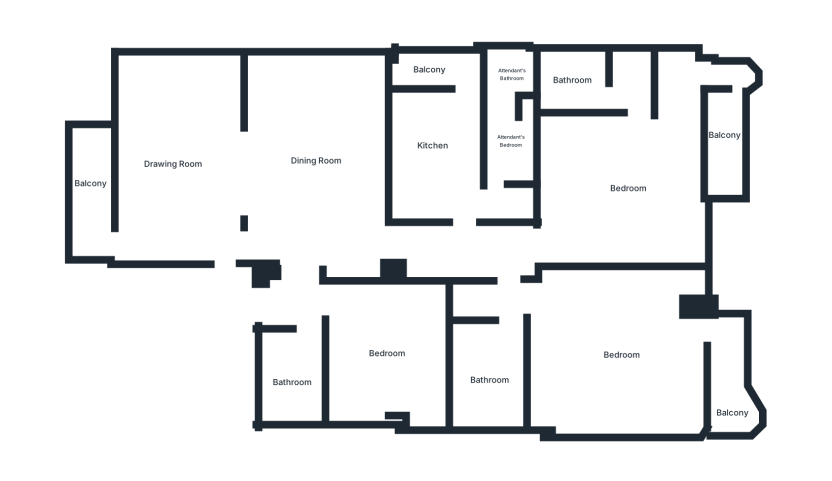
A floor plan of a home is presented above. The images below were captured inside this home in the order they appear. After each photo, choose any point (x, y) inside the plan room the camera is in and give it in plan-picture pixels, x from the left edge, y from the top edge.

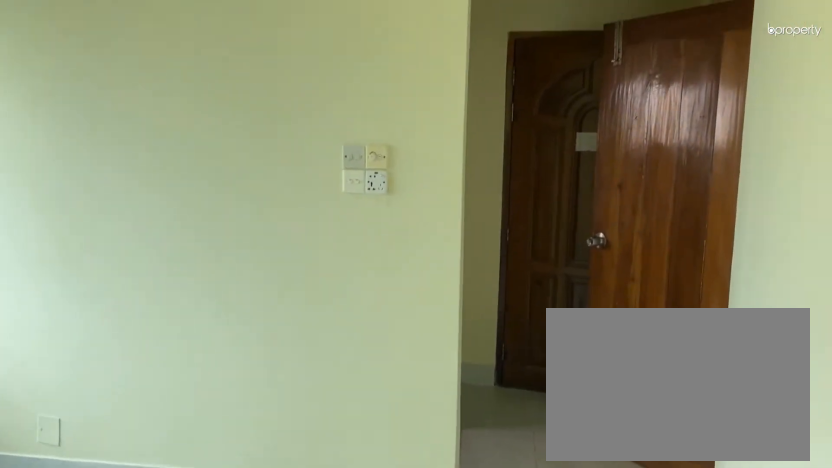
(386, 353)
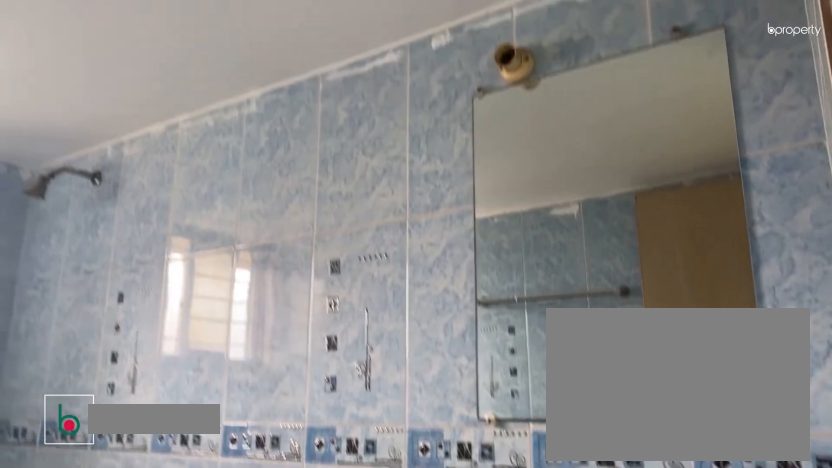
(296, 375)
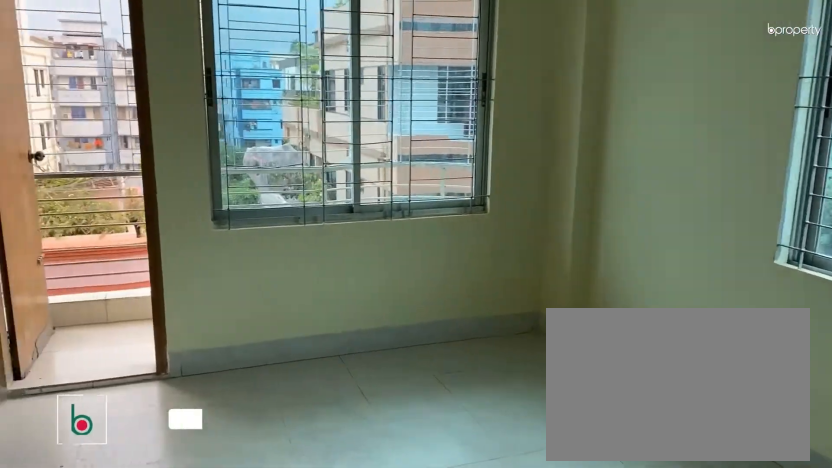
(615, 356)
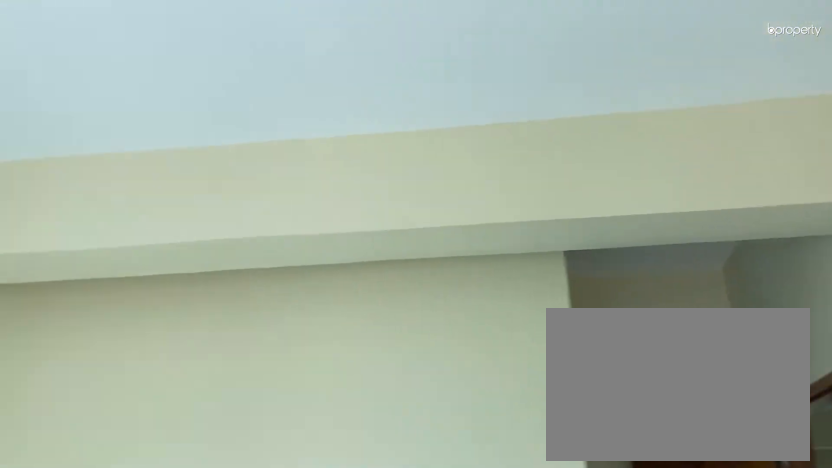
(615, 356)
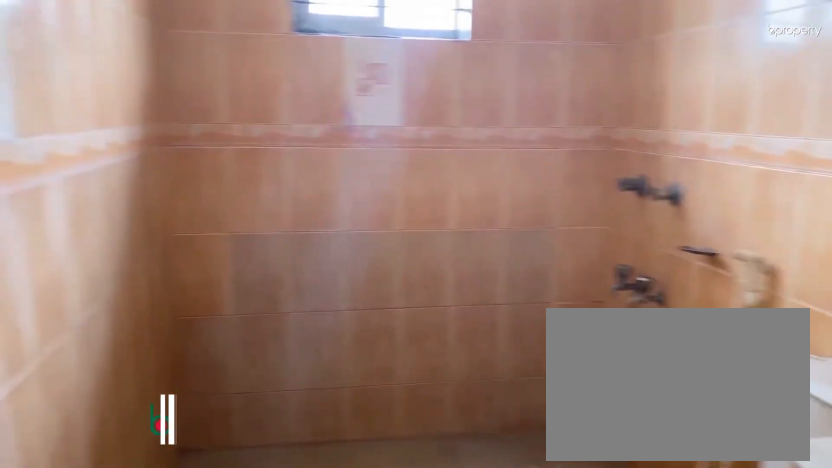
(506, 328)
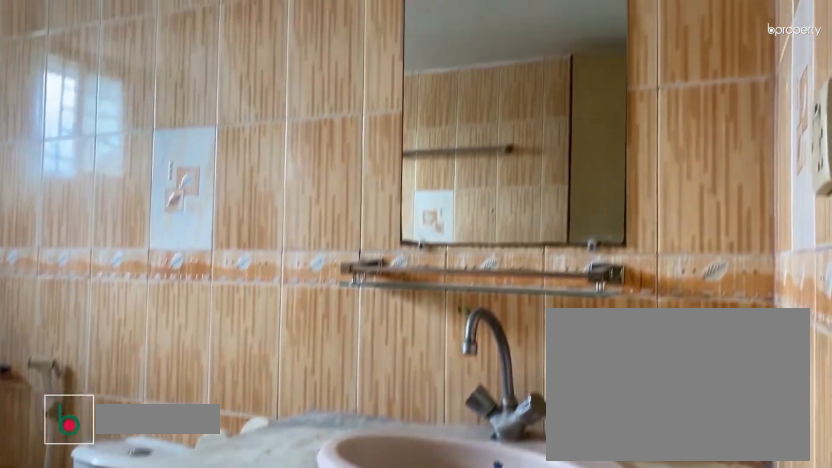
(489, 374)
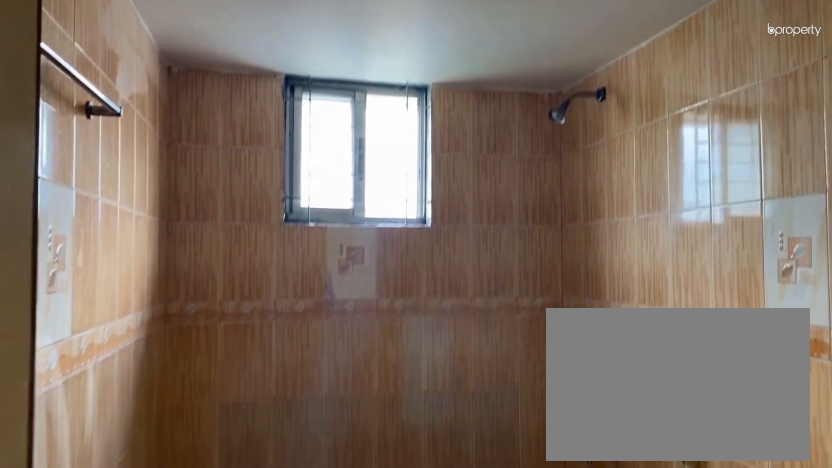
(489, 374)
